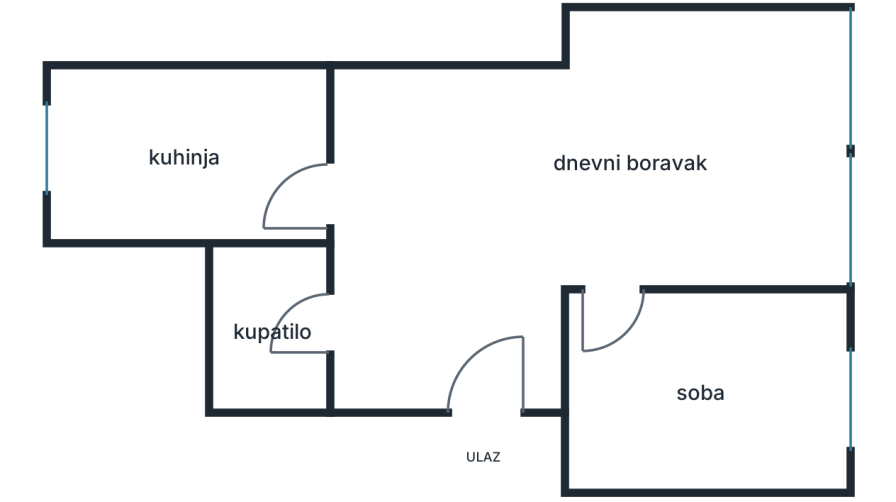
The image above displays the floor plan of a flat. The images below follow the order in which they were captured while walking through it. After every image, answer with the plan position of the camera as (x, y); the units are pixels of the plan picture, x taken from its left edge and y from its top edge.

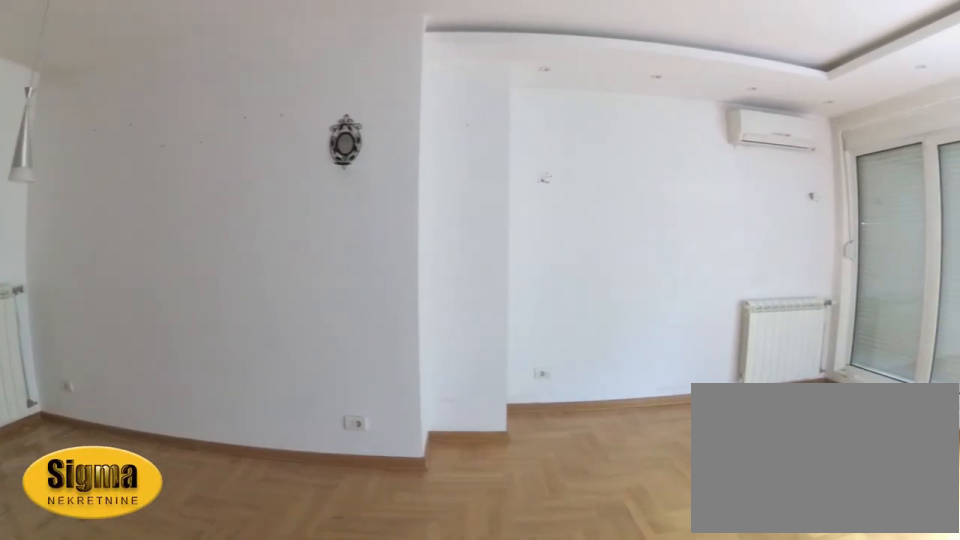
(614, 273)
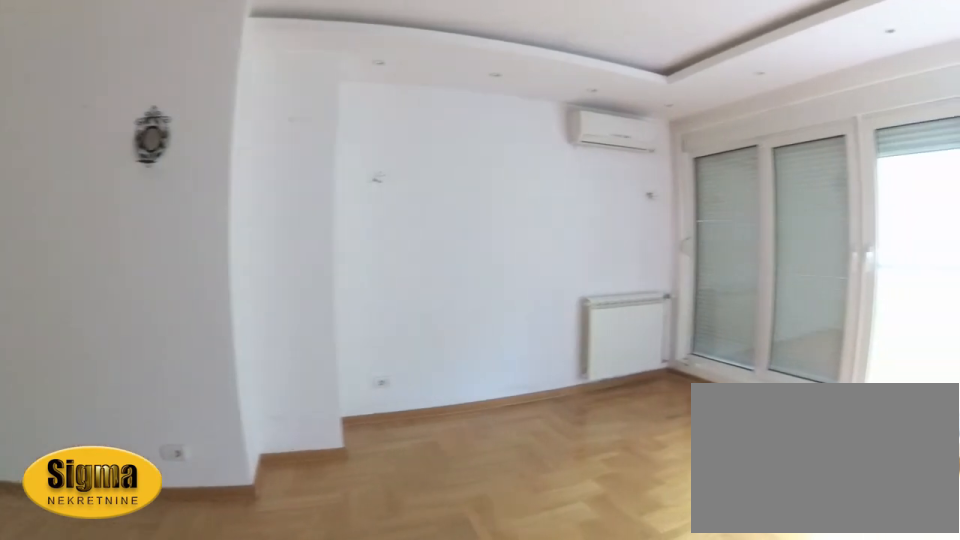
(612, 268)
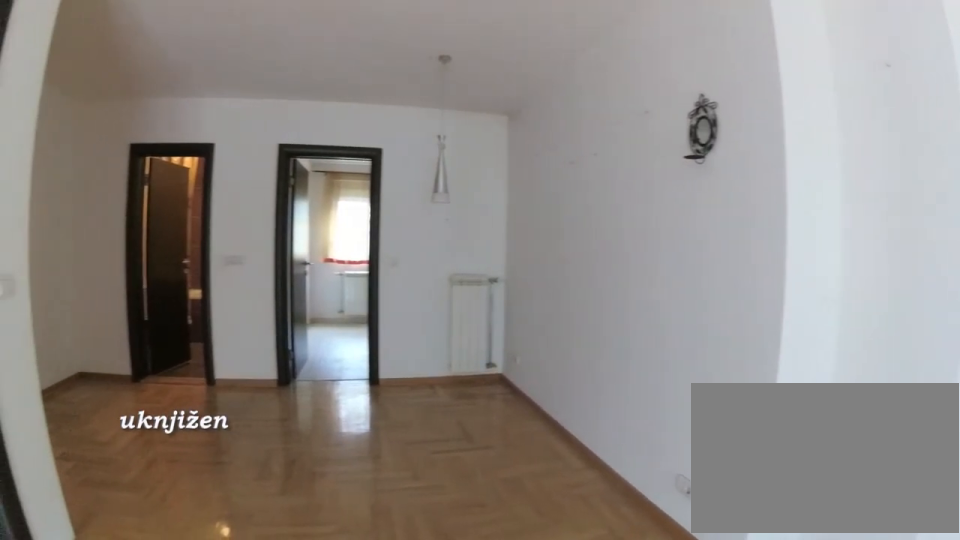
(715, 248)
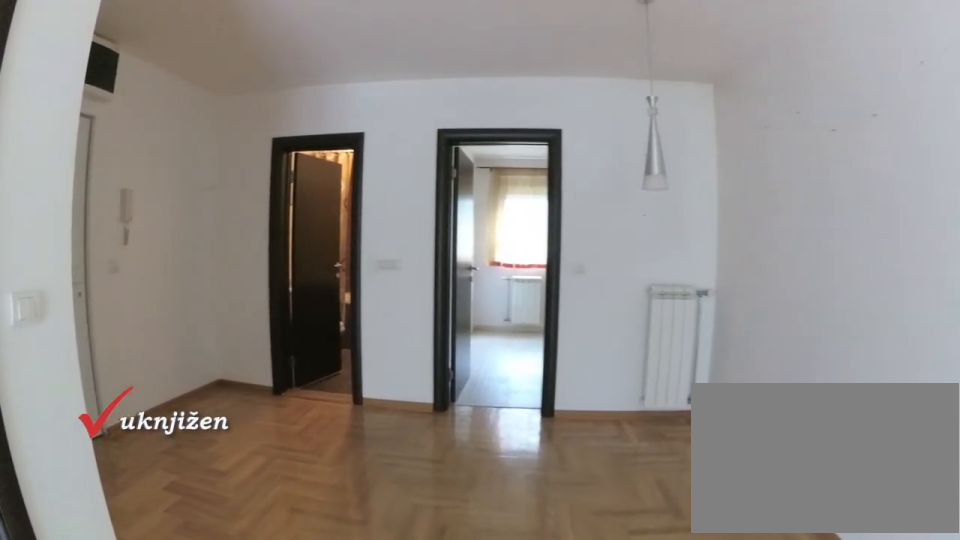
(645, 232)
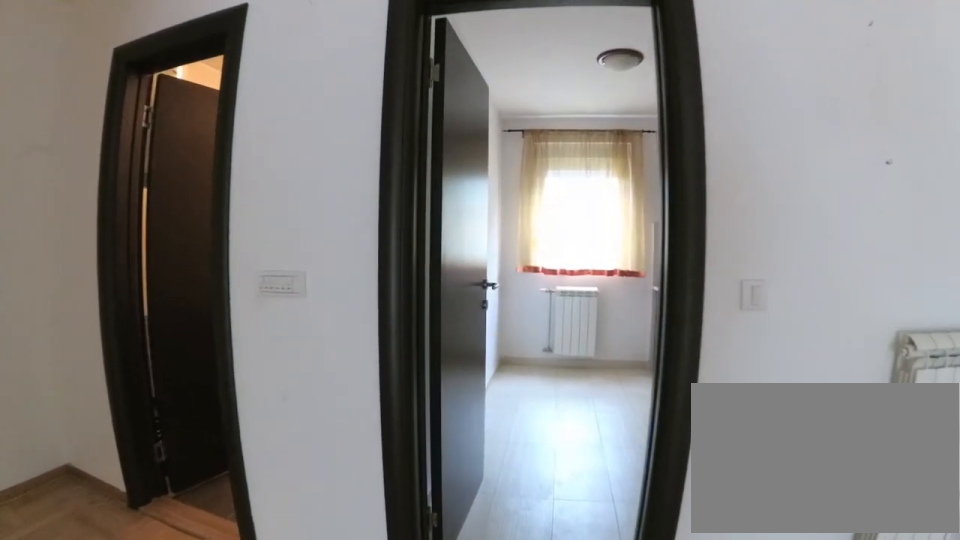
(482, 209)
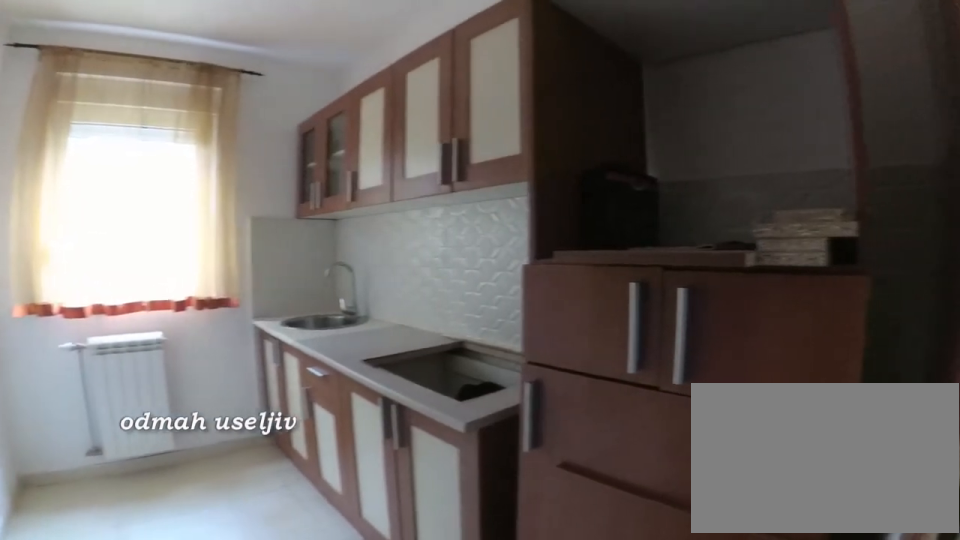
(325, 203)
